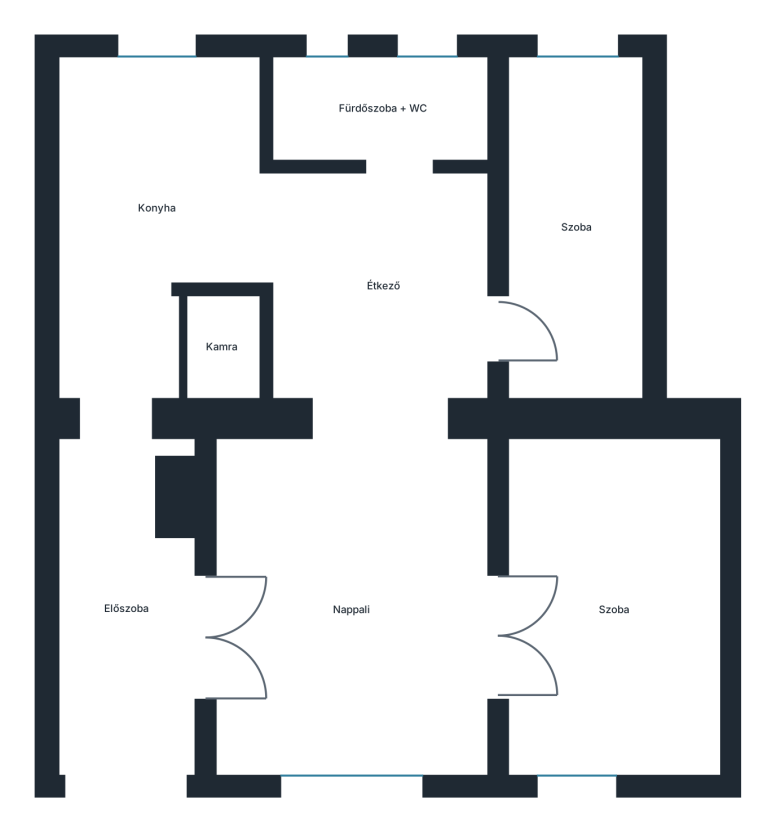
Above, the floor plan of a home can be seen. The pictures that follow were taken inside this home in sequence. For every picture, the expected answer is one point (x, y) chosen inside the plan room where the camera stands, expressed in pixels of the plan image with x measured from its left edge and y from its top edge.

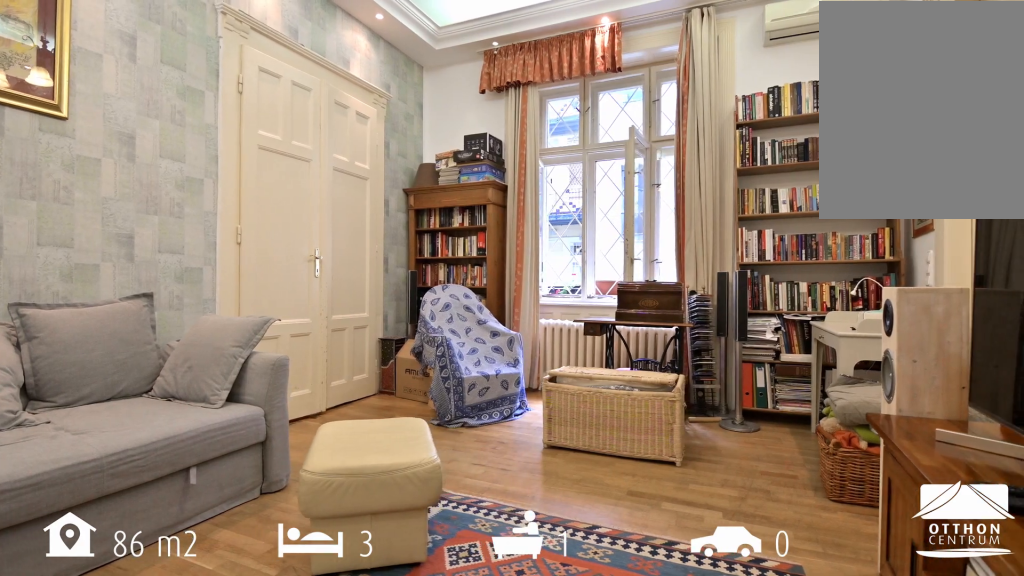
(360, 607)
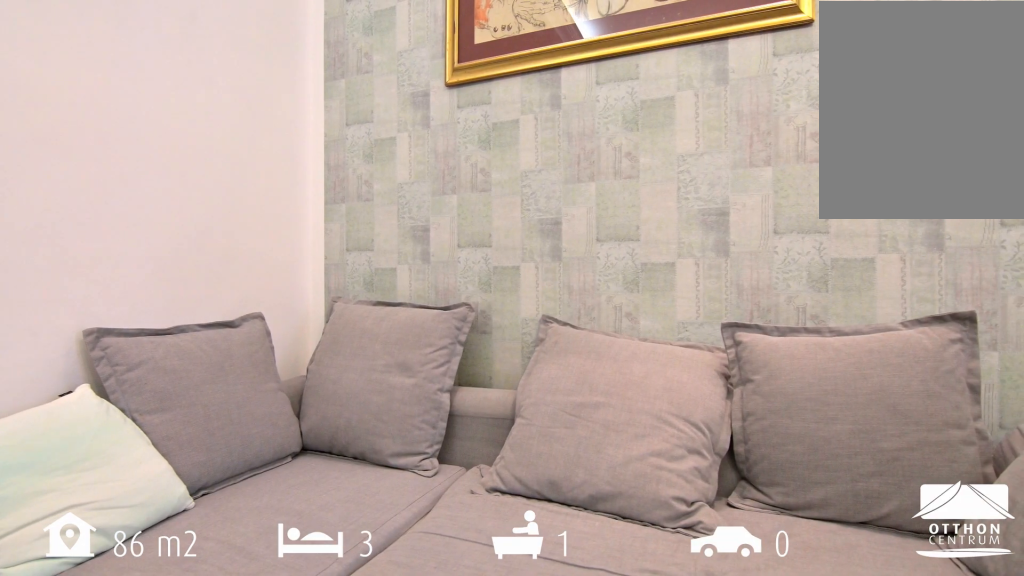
(360, 607)
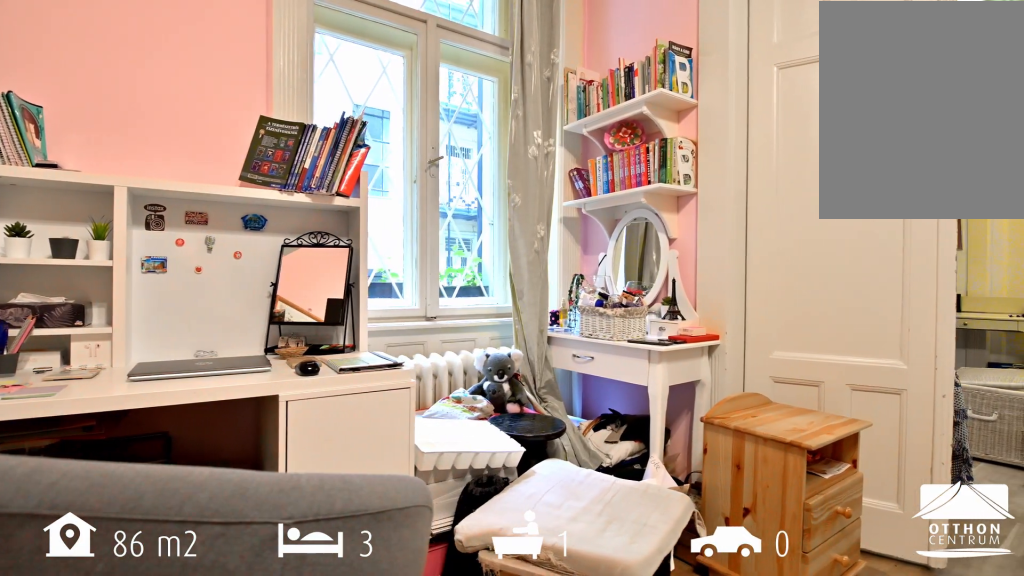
(596, 607)
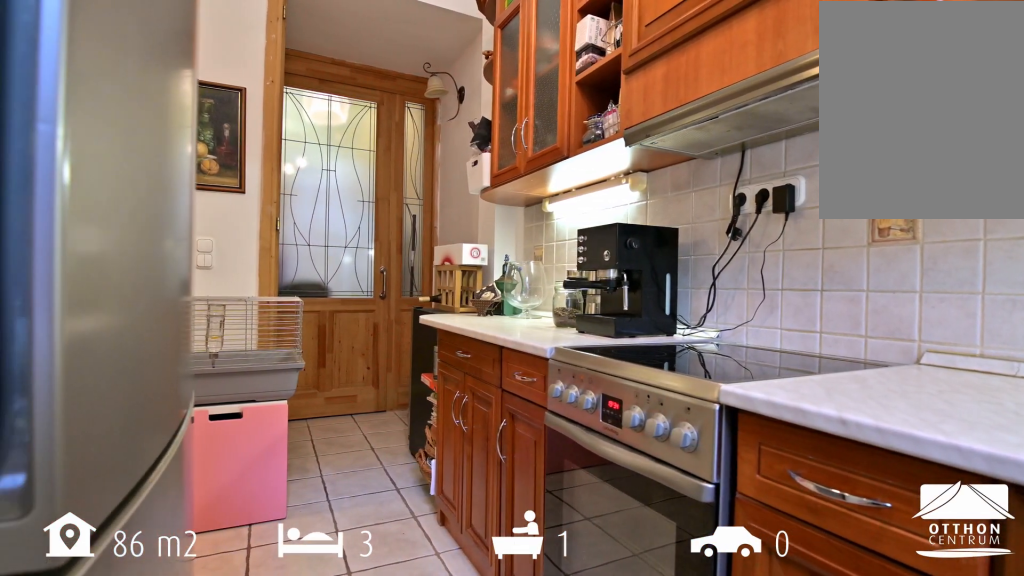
(161, 216)
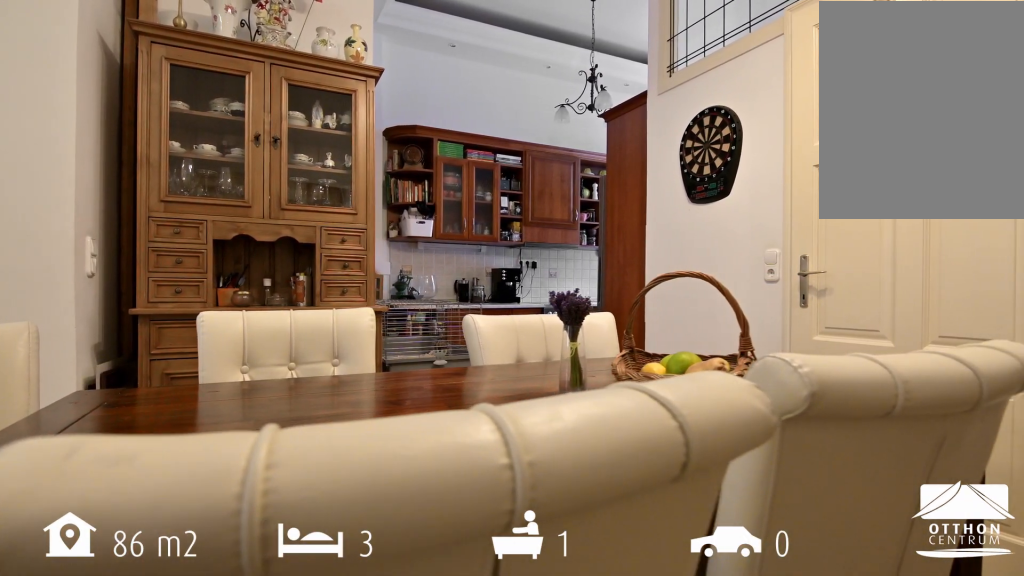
(385, 280)
